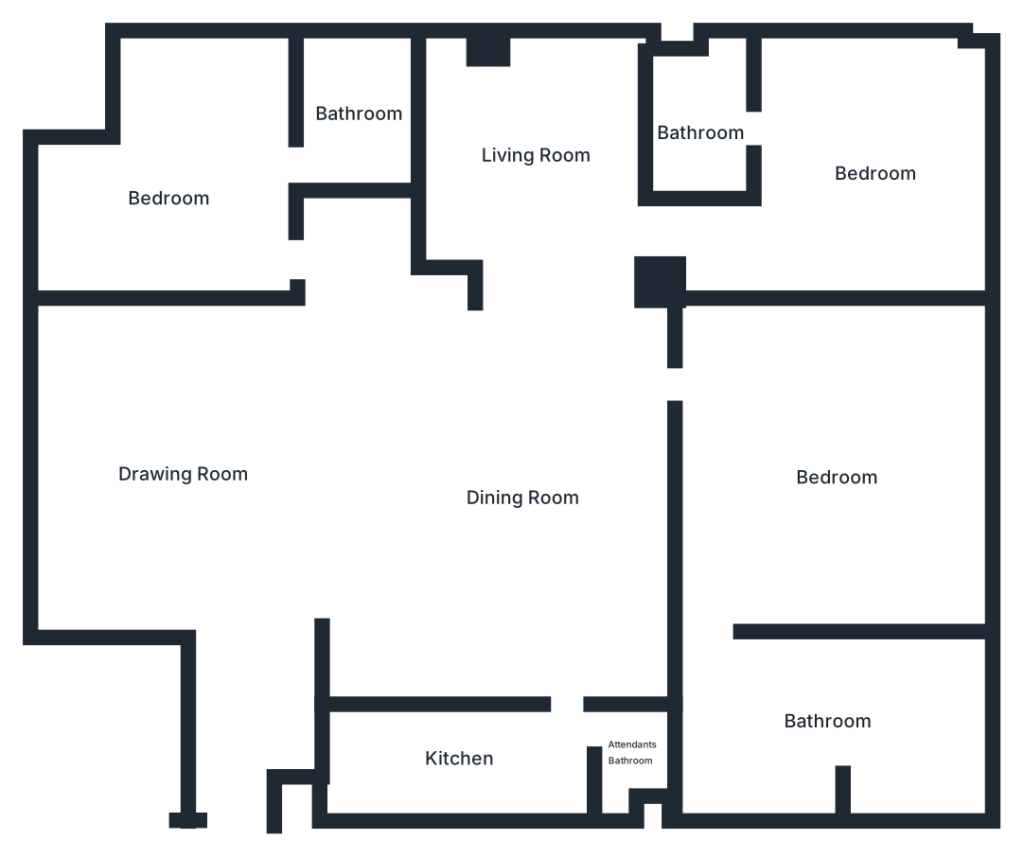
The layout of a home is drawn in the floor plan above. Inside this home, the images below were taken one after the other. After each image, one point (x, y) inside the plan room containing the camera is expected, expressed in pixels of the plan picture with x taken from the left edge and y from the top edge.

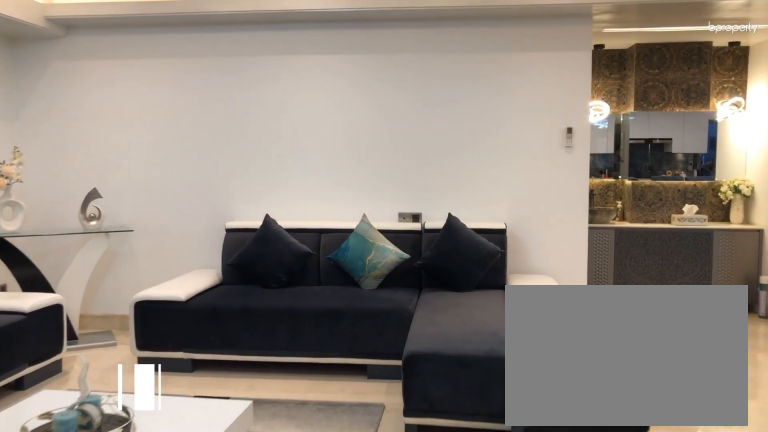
(181, 474)
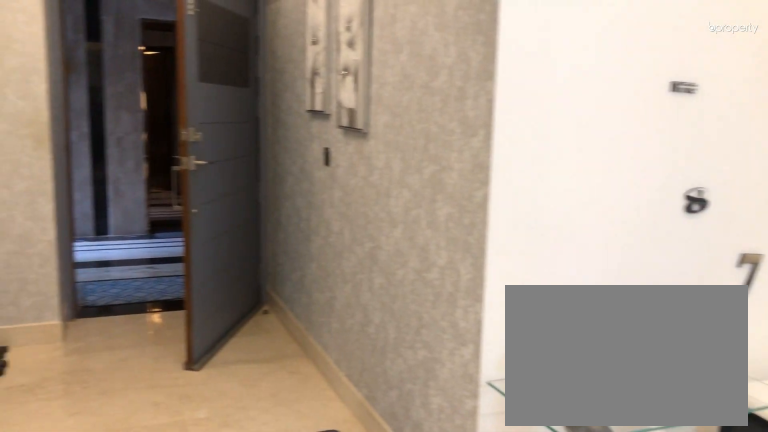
(181, 474)
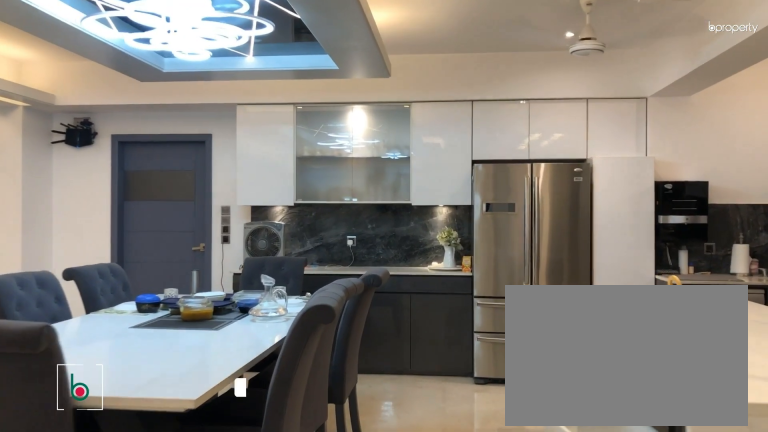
(522, 495)
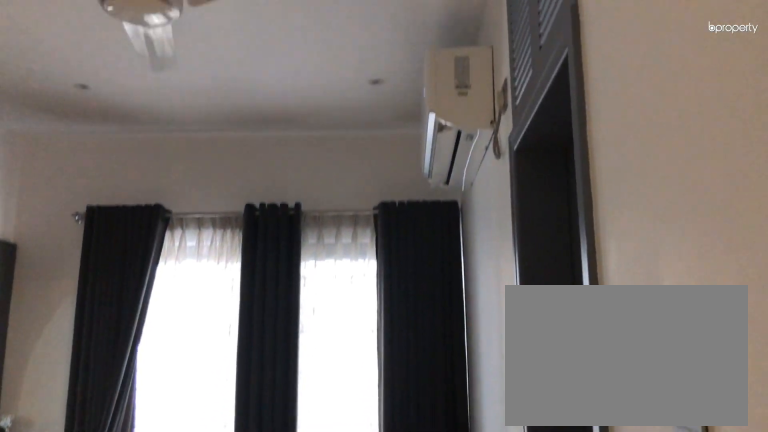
(175, 198)
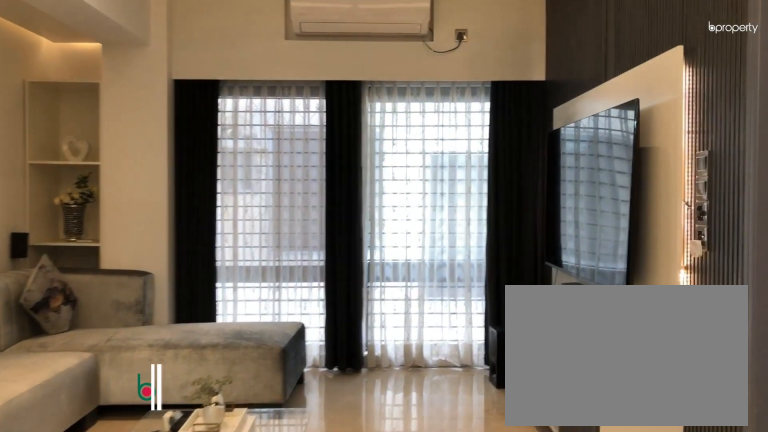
(533, 157)
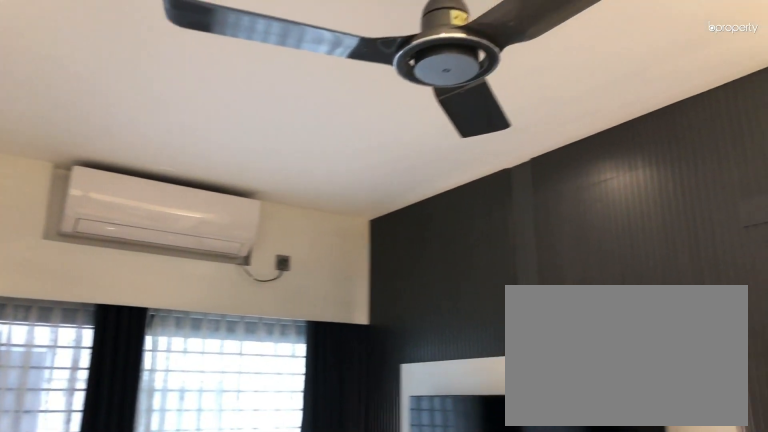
(532, 156)
